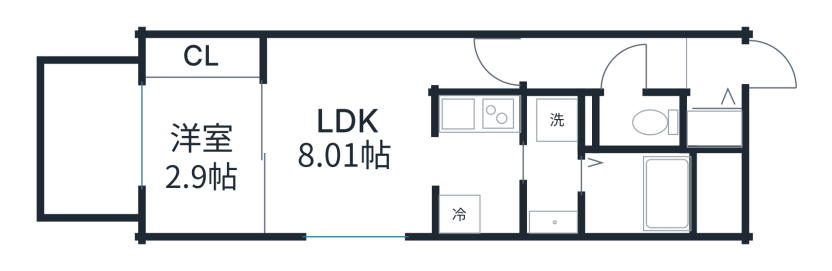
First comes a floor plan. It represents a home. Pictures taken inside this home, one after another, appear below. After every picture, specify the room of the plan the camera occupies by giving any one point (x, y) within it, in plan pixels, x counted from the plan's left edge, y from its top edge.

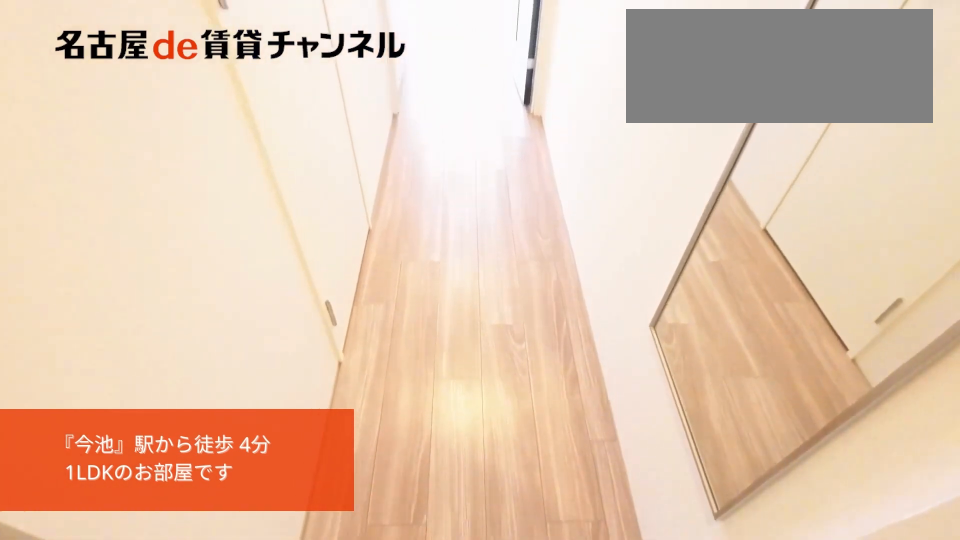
(714, 71)
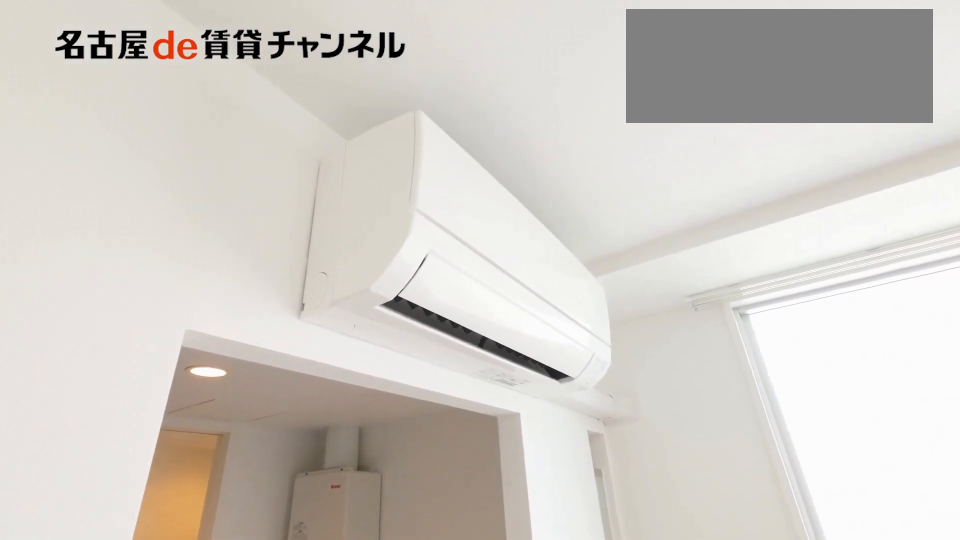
(362, 125)
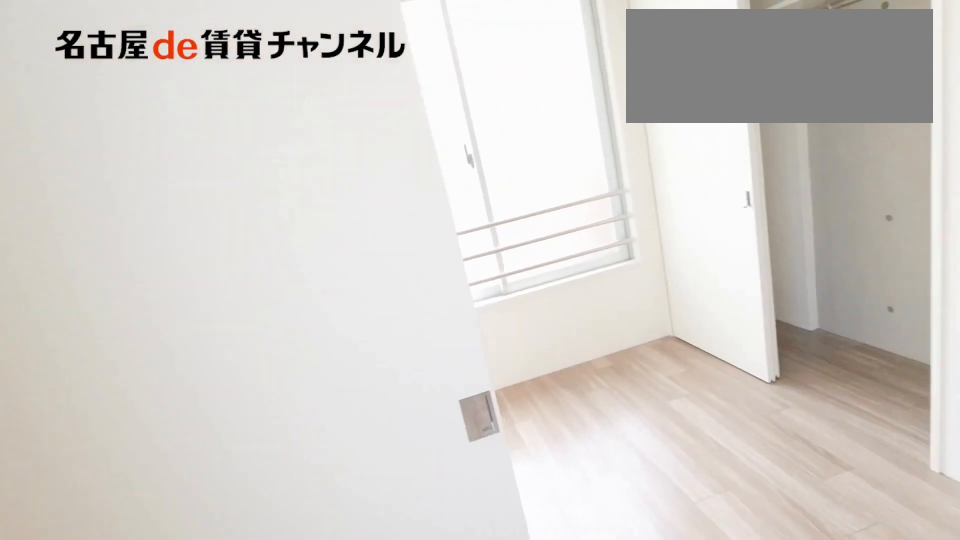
(362, 125)
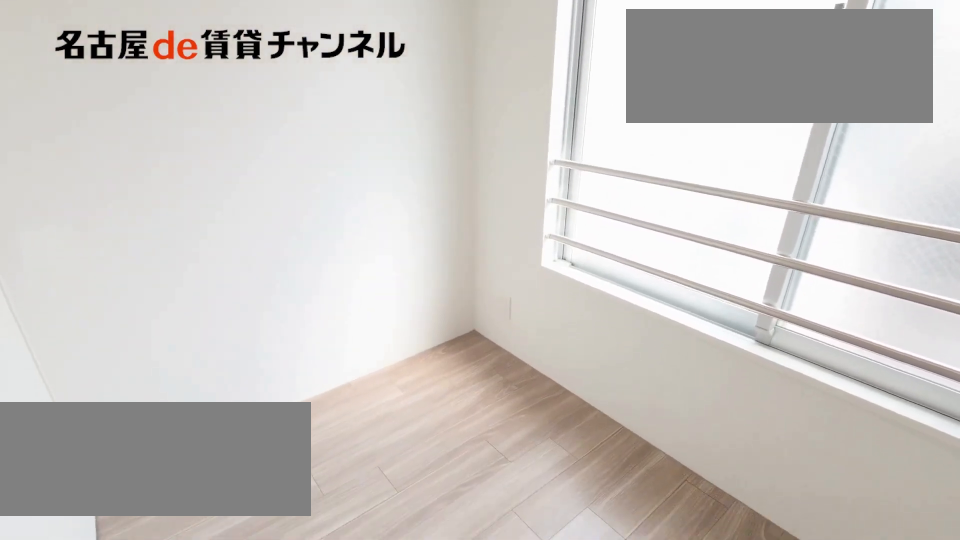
(200, 157)
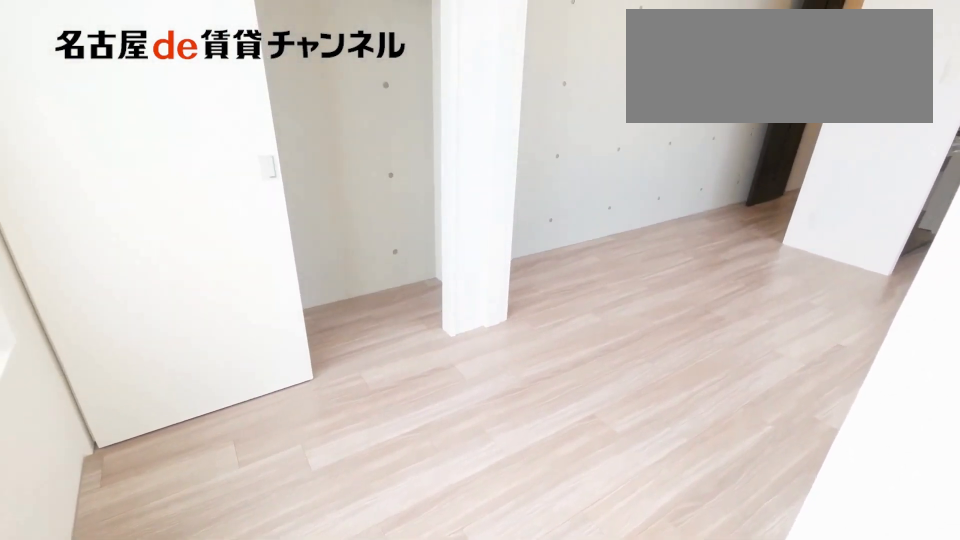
(200, 157)
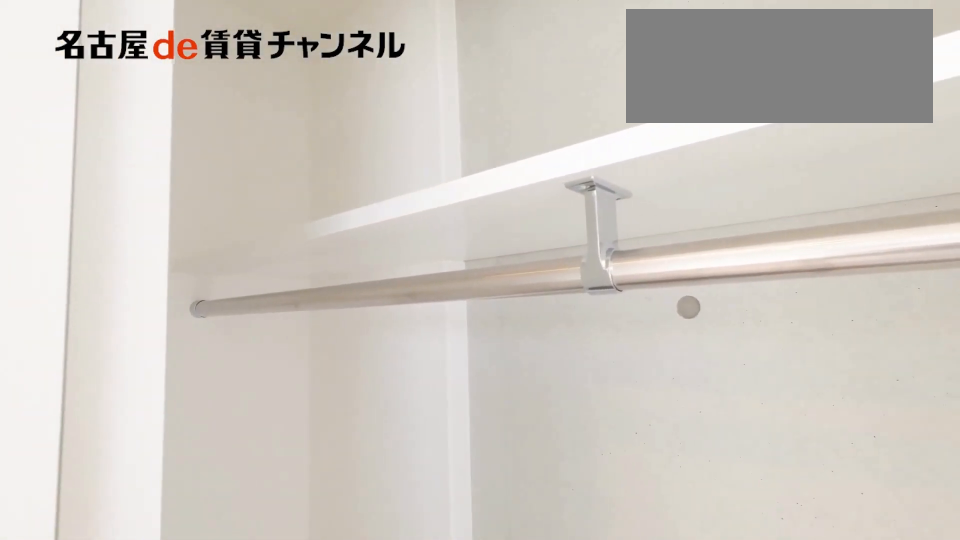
(200, 58)
